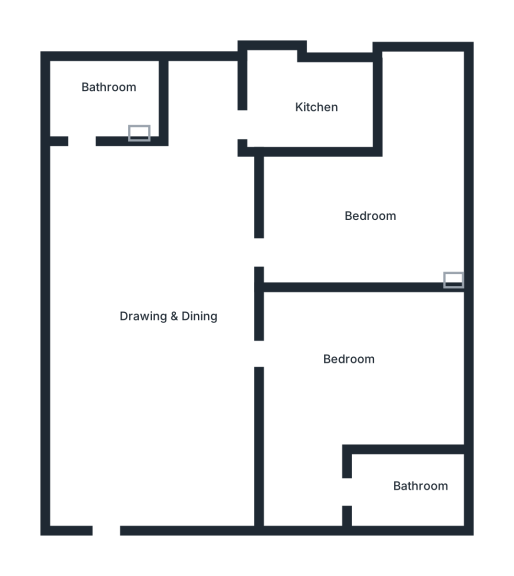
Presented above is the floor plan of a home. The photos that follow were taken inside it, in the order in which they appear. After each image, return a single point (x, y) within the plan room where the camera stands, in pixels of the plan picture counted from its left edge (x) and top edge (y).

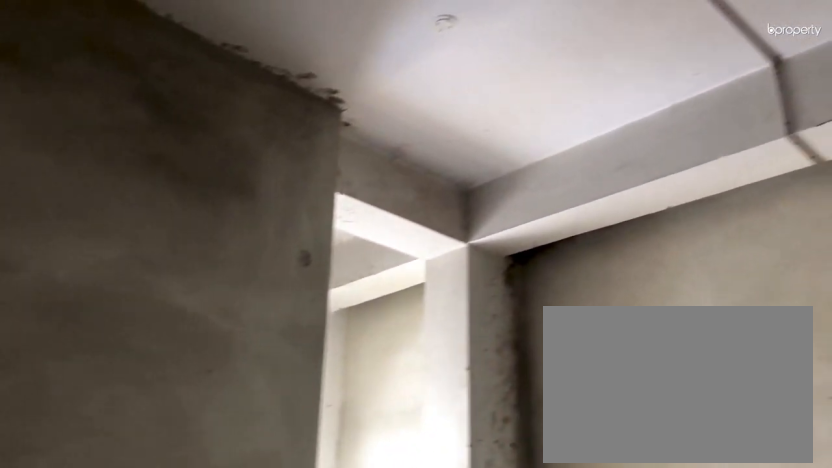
(381, 222)
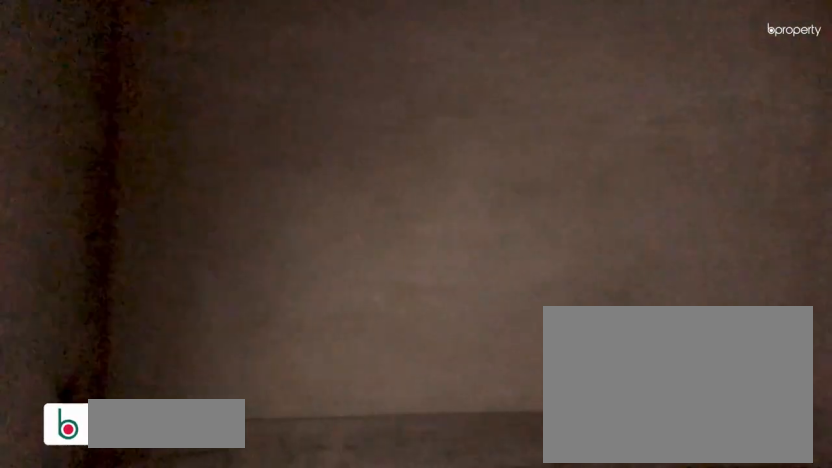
(335, 362)
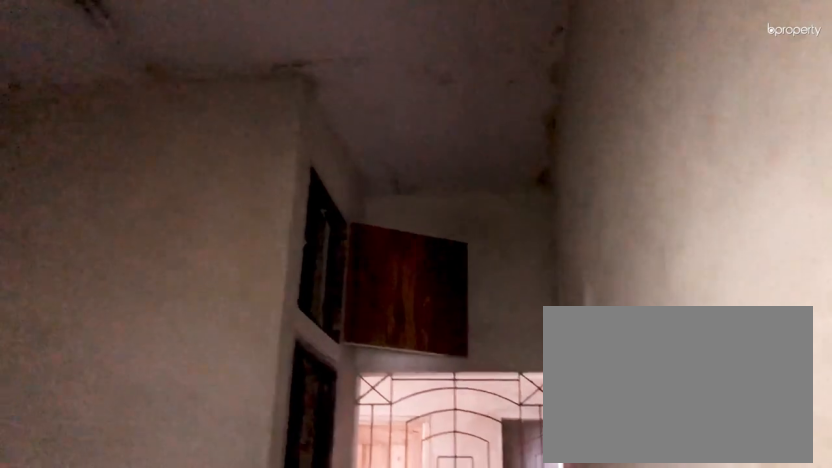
(338, 364)
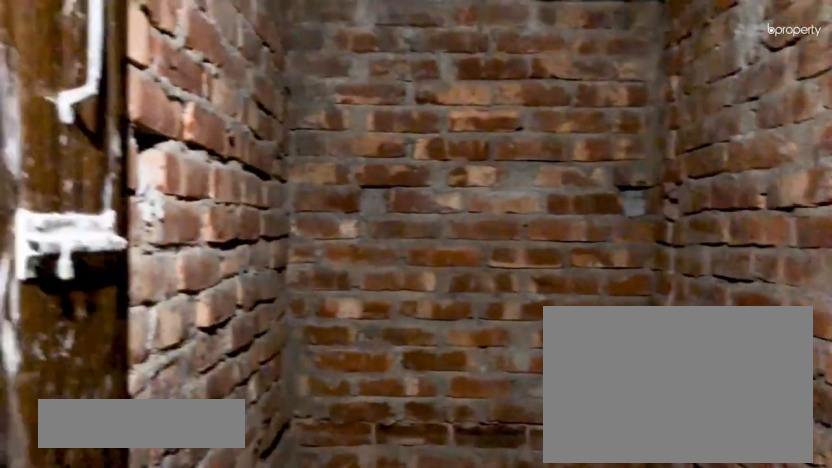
(414, 484)
